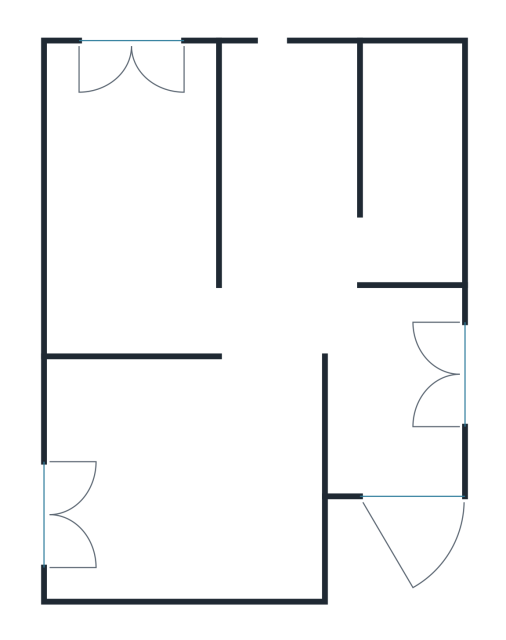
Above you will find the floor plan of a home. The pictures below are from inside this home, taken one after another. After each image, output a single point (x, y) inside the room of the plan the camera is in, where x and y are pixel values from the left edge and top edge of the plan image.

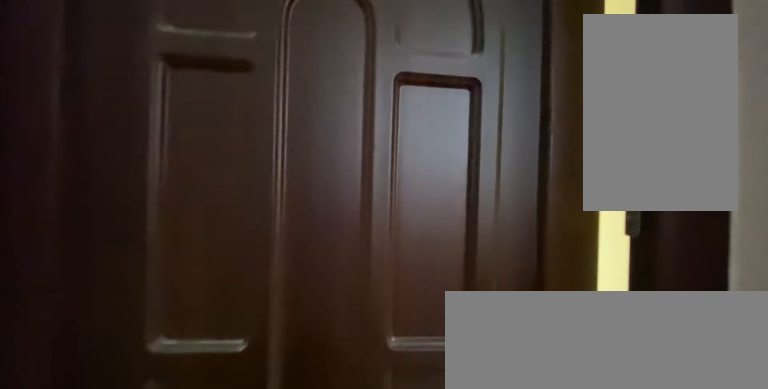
(395, 397)
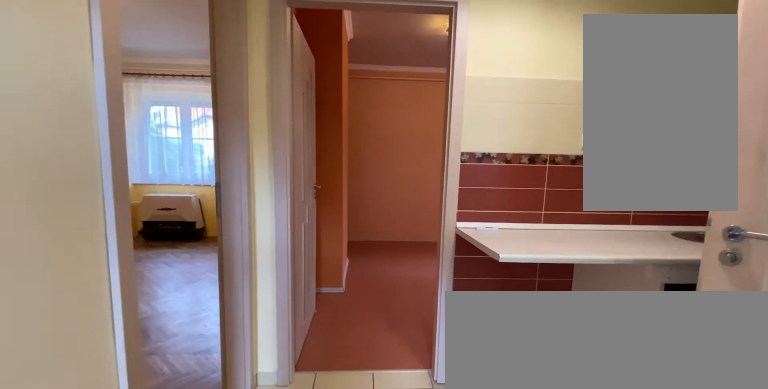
(395, 397)
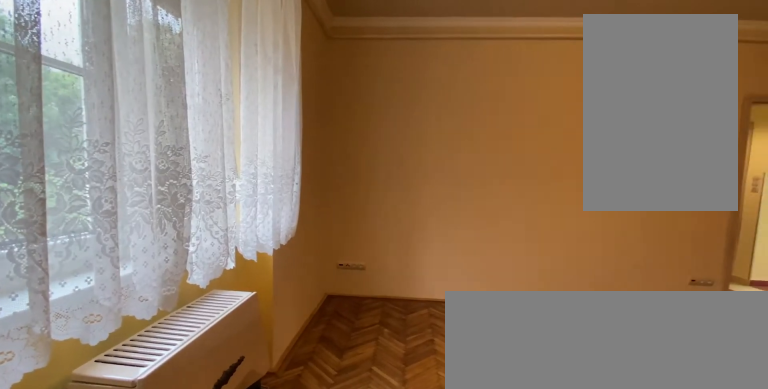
(186, 478)
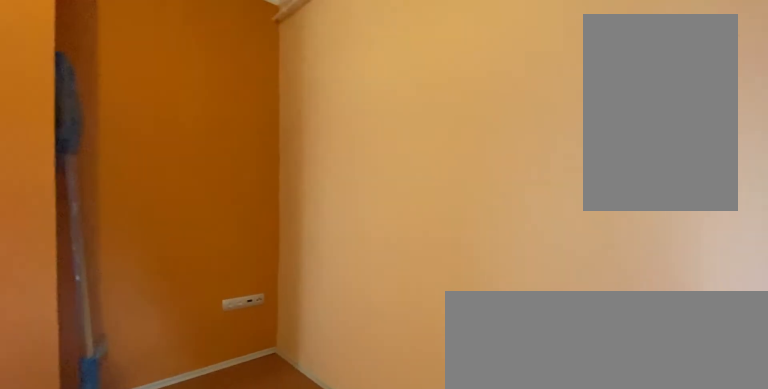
(123, 195)
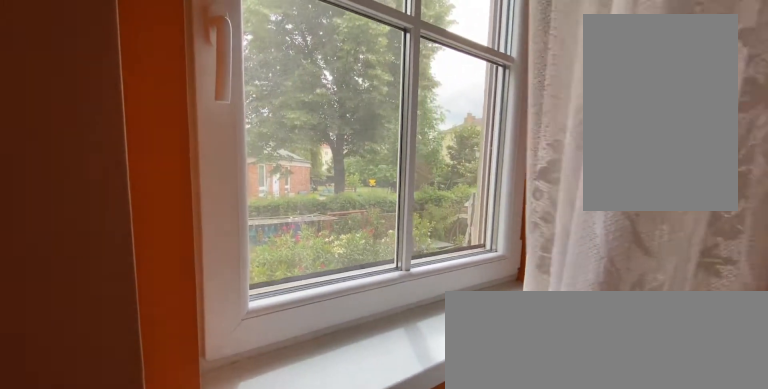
(123, 195)
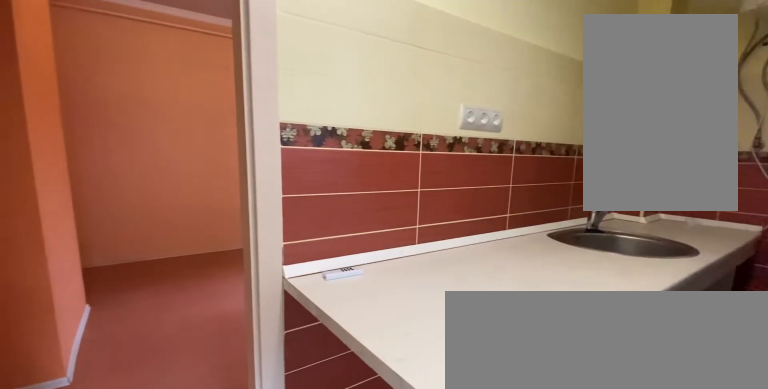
(291, 176)
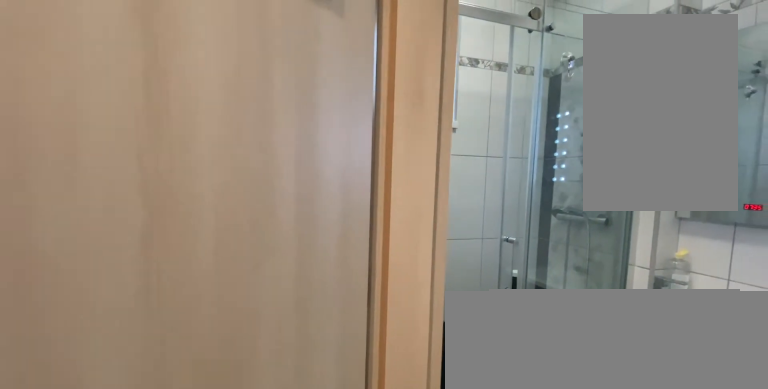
(413, 191)
